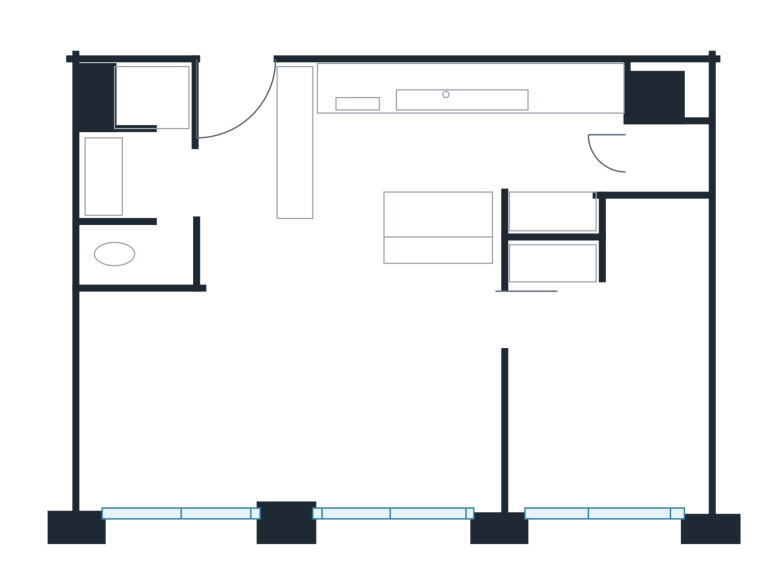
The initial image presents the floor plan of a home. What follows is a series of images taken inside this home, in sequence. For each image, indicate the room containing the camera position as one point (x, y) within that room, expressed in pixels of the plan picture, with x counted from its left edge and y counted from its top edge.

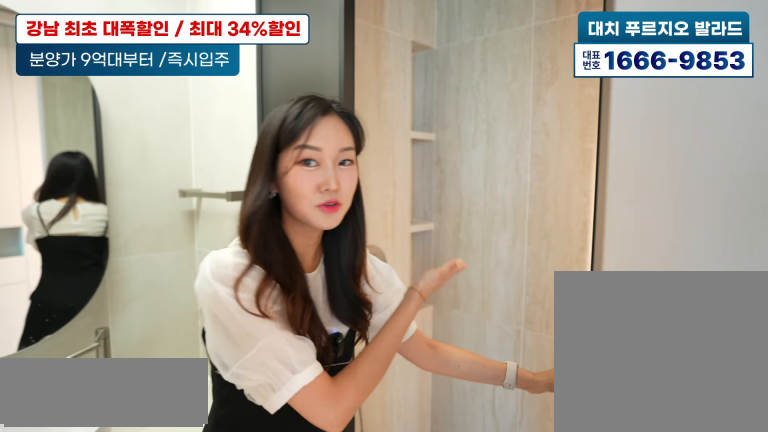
(153, 162)
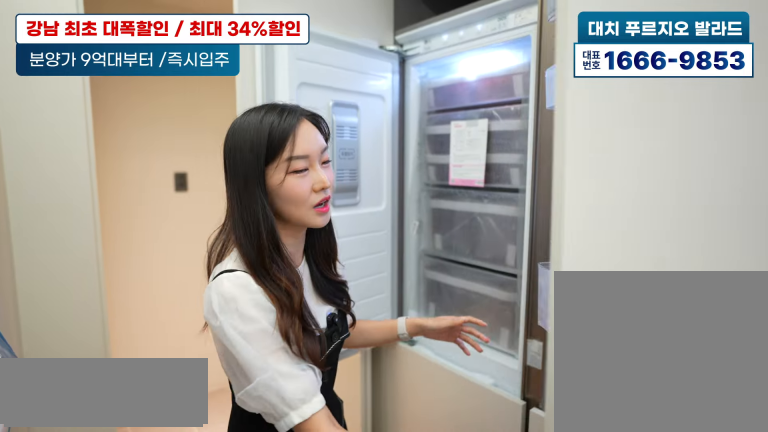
(488, 140)
